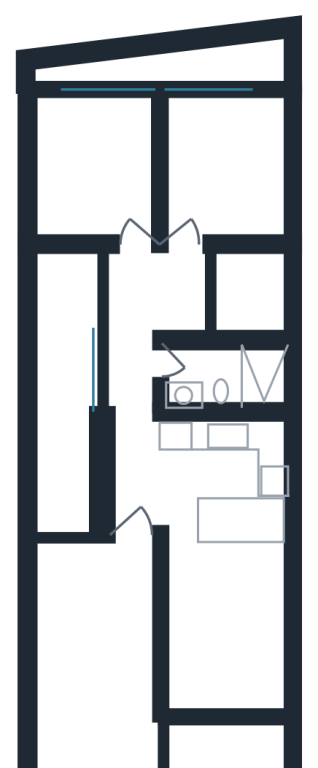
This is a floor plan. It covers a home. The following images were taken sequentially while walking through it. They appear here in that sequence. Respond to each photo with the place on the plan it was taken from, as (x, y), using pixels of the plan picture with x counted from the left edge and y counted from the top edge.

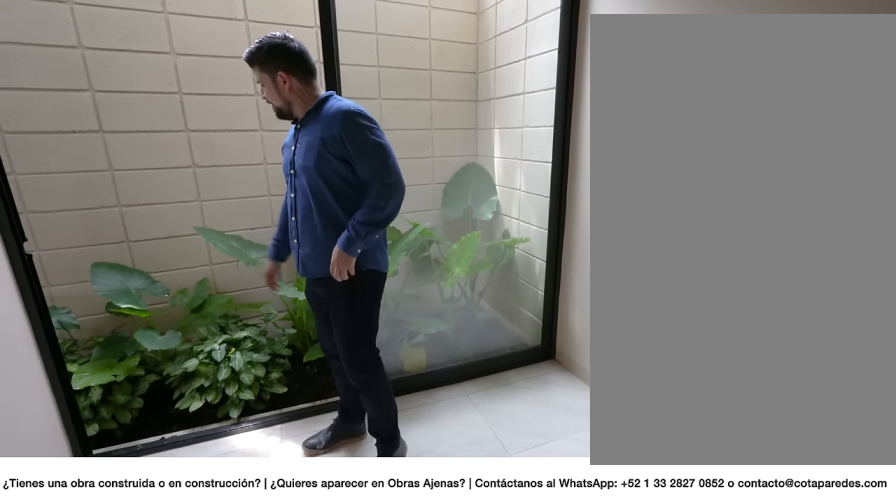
(195, 221)
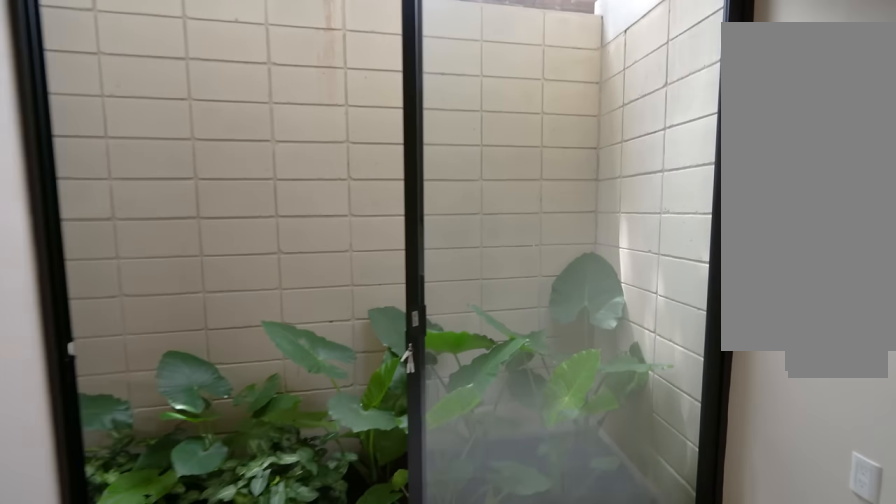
(193, 223)
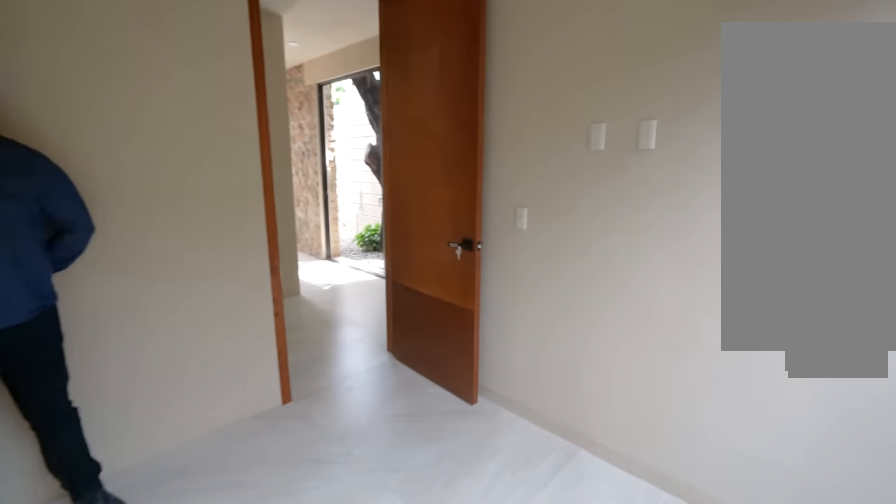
(270, 115)
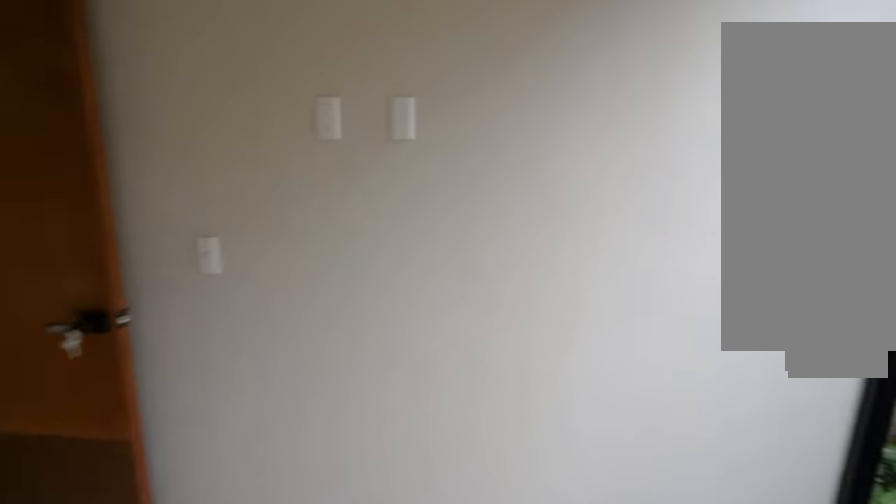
(270, 114)
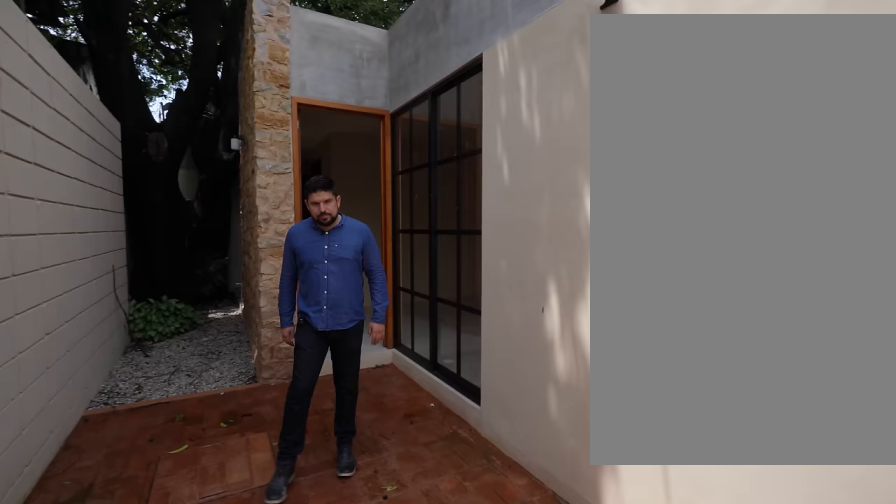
(102, 671)
